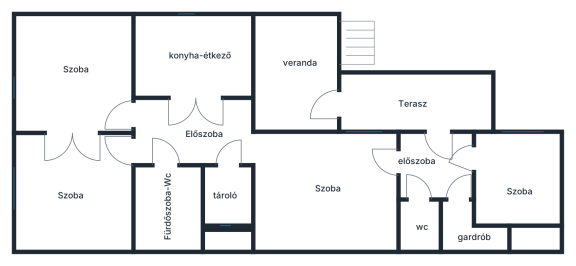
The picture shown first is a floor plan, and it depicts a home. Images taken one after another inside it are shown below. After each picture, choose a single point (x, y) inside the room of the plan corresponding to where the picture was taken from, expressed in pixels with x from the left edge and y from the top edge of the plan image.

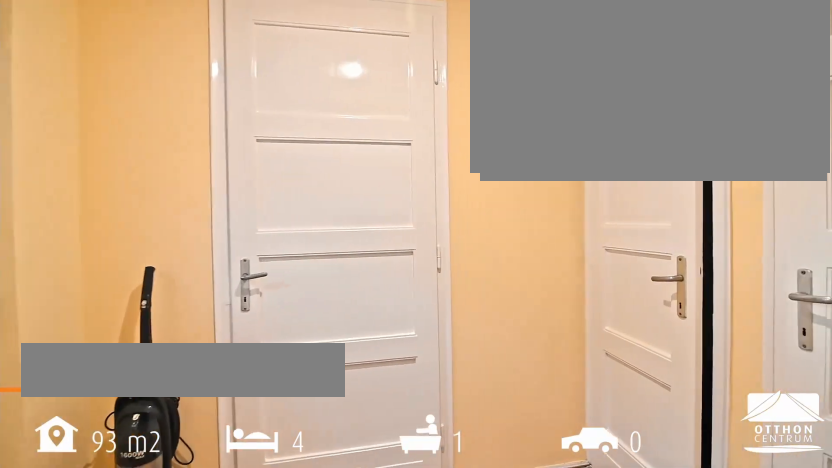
(425, 164)
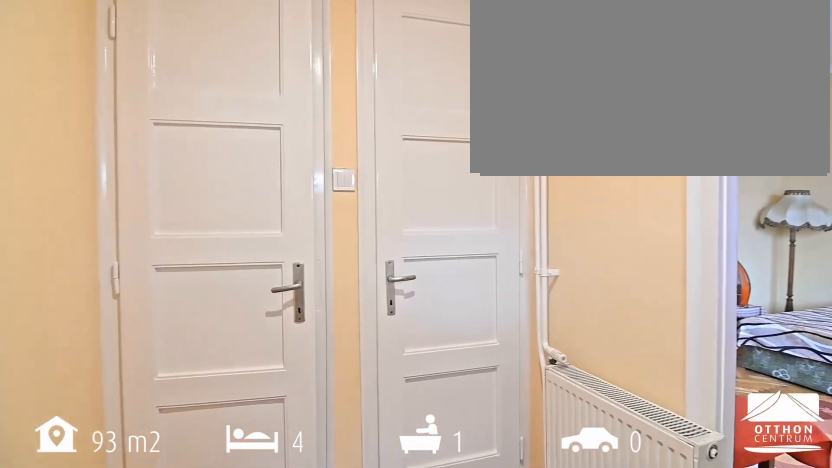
(425, 164)
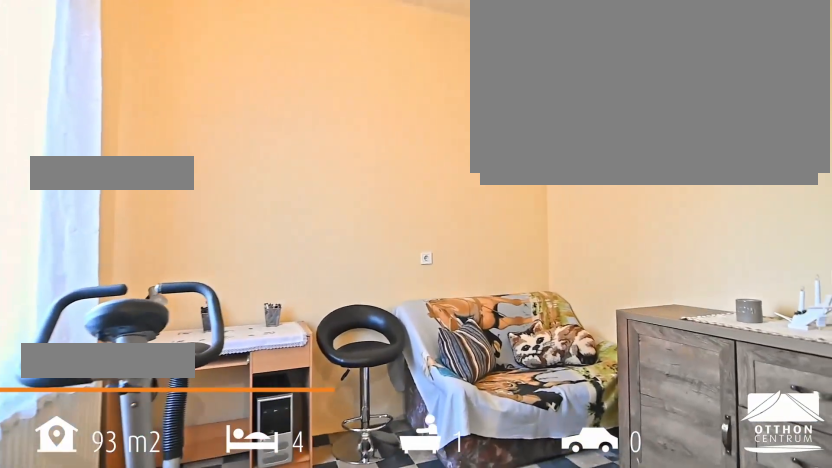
(518, 177)
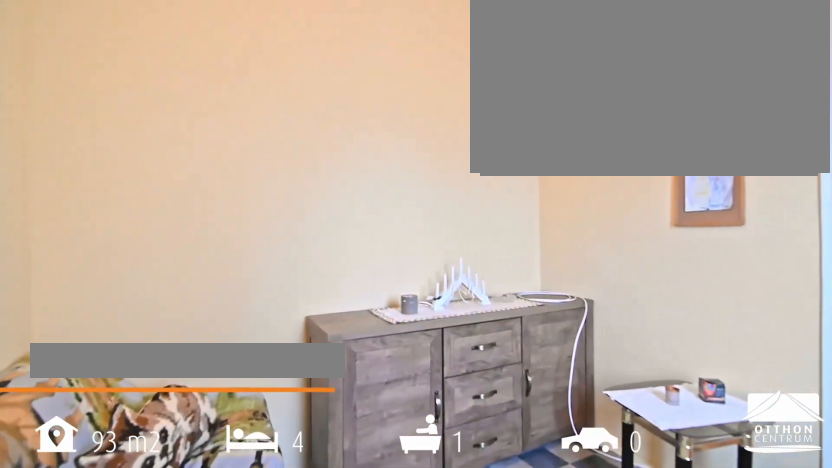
(518, 177)
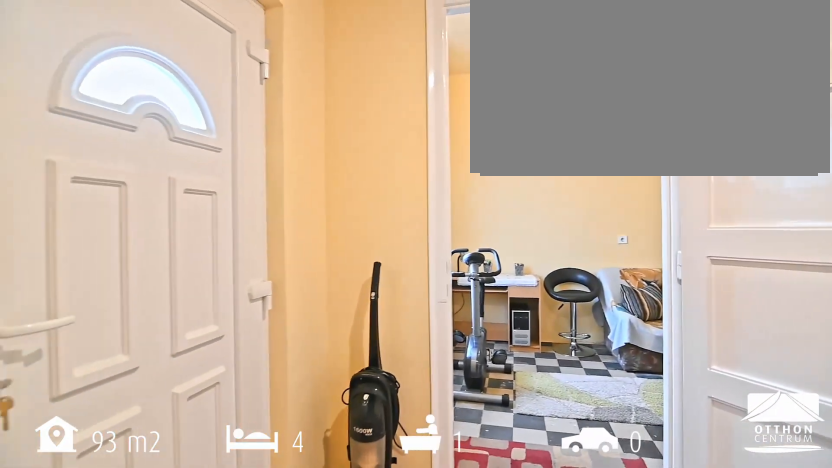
(424, 160)
